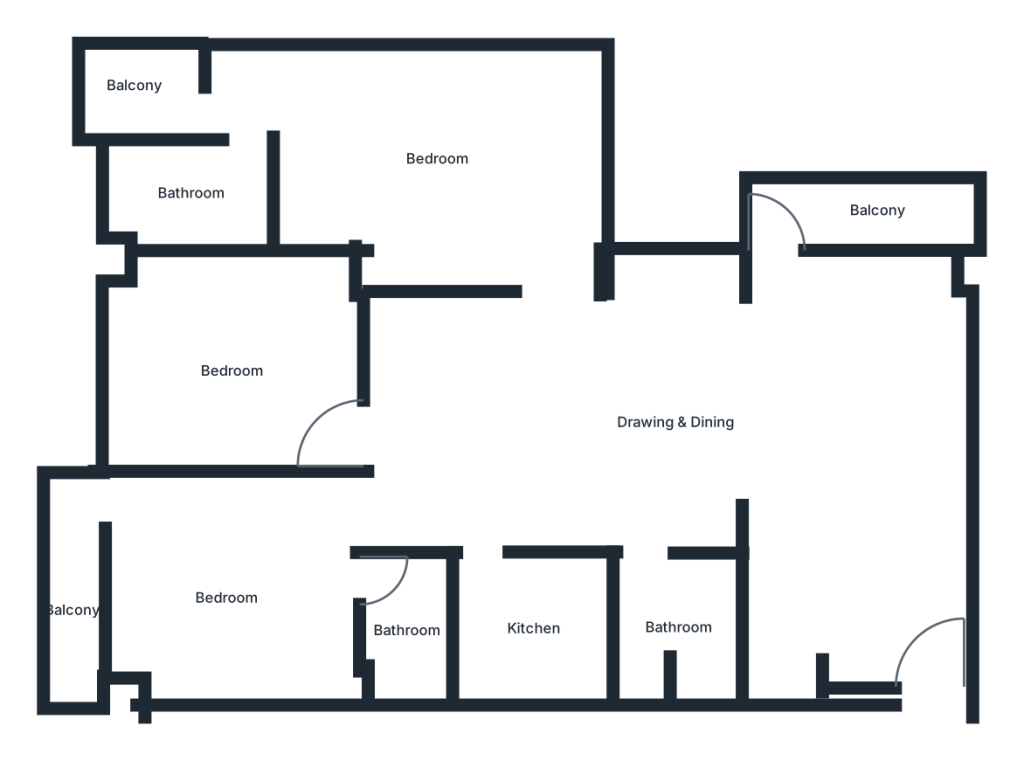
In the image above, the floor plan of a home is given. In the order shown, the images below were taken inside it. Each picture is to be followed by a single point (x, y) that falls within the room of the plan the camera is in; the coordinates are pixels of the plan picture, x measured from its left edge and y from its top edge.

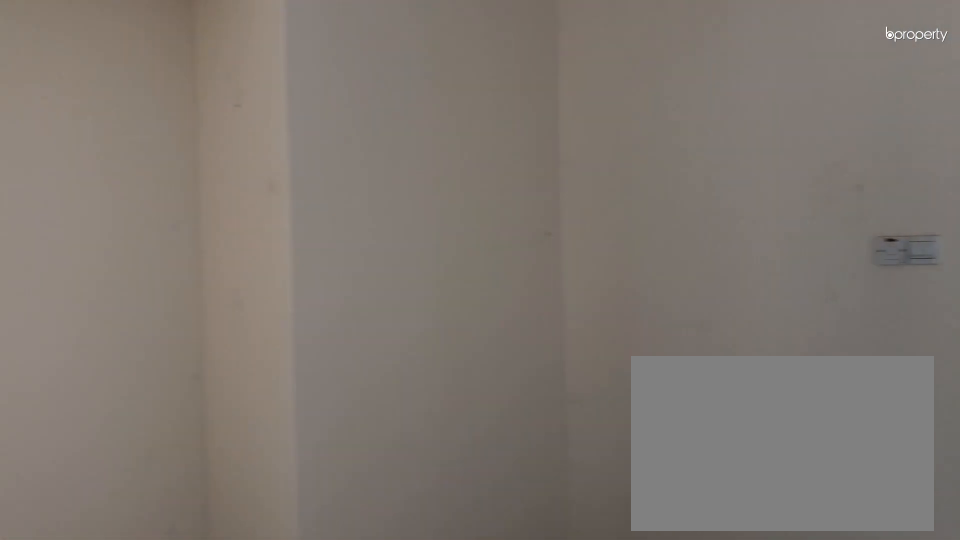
(425, 163)
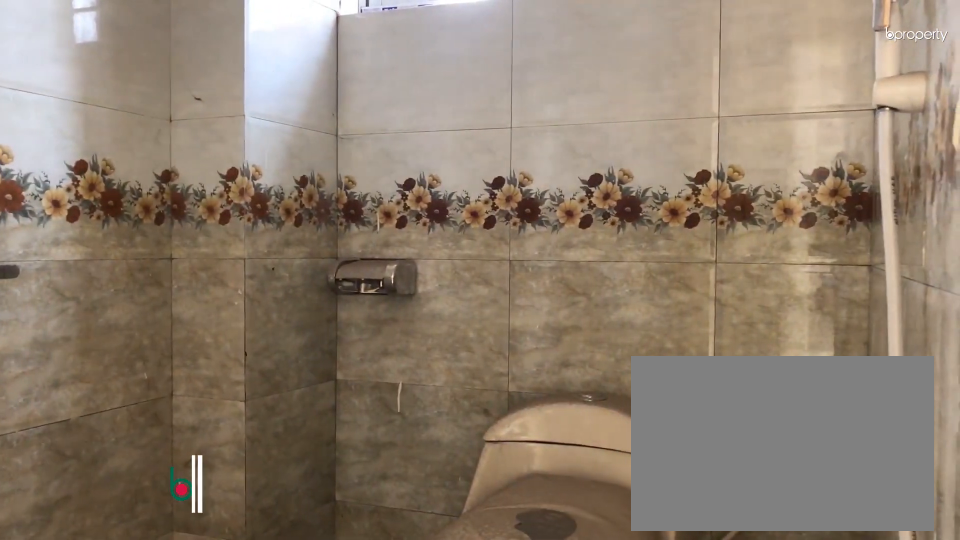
(188, 197)
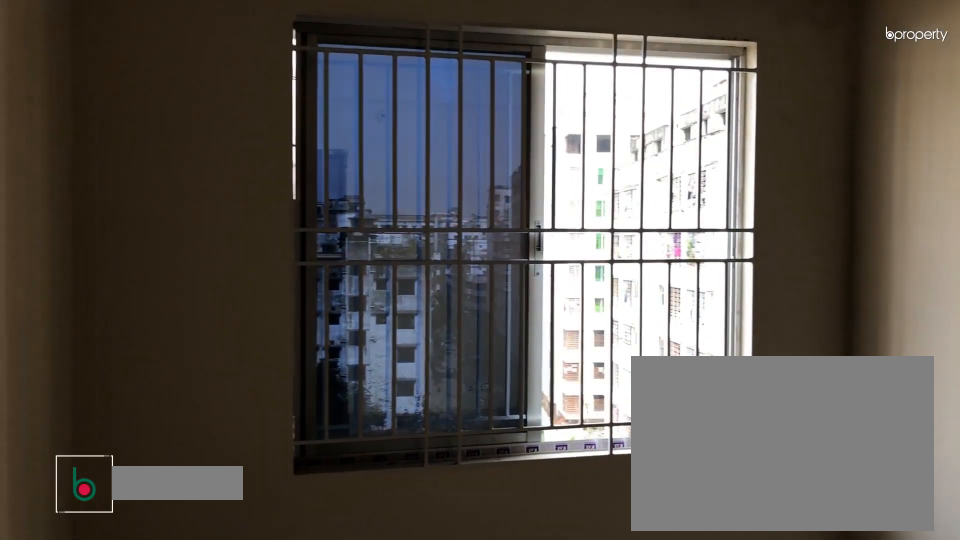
(238, 369)
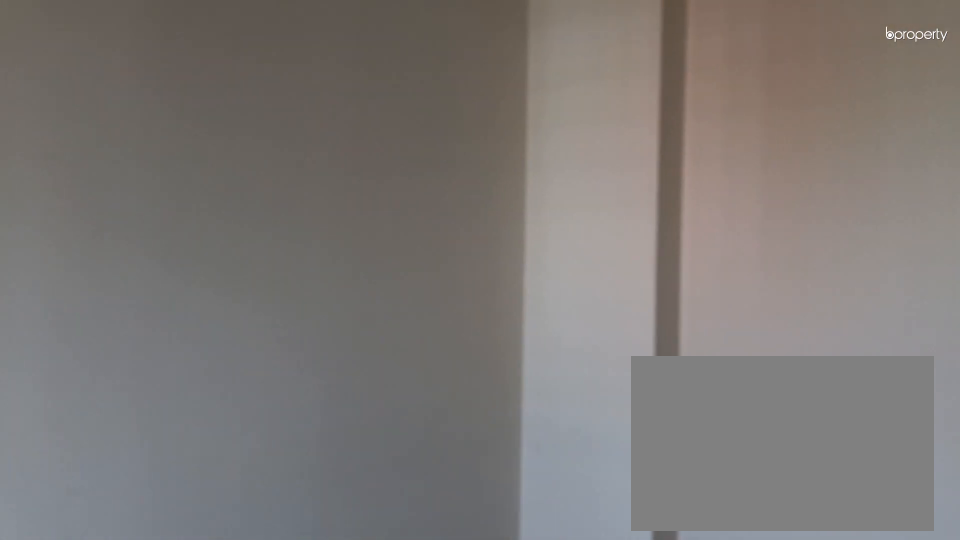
(238, 369)
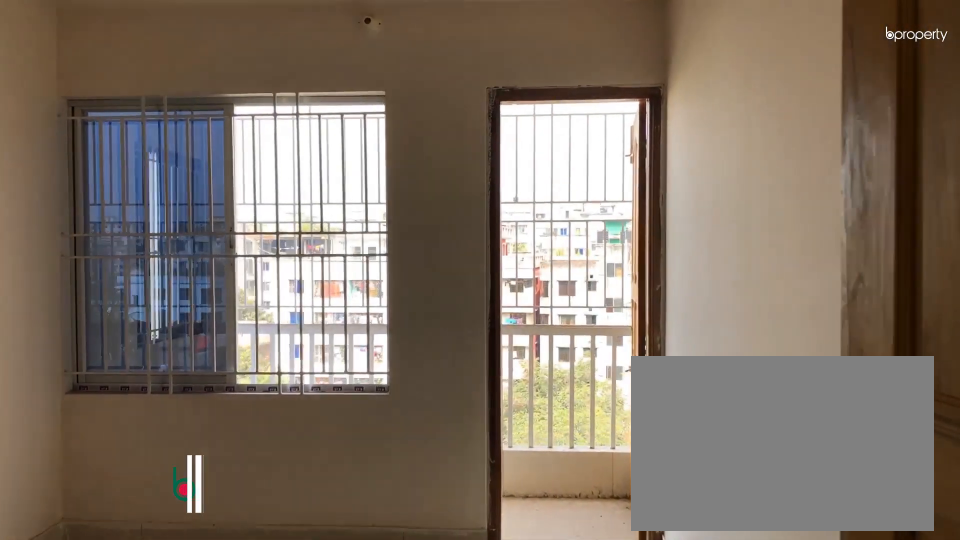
(233, 600)
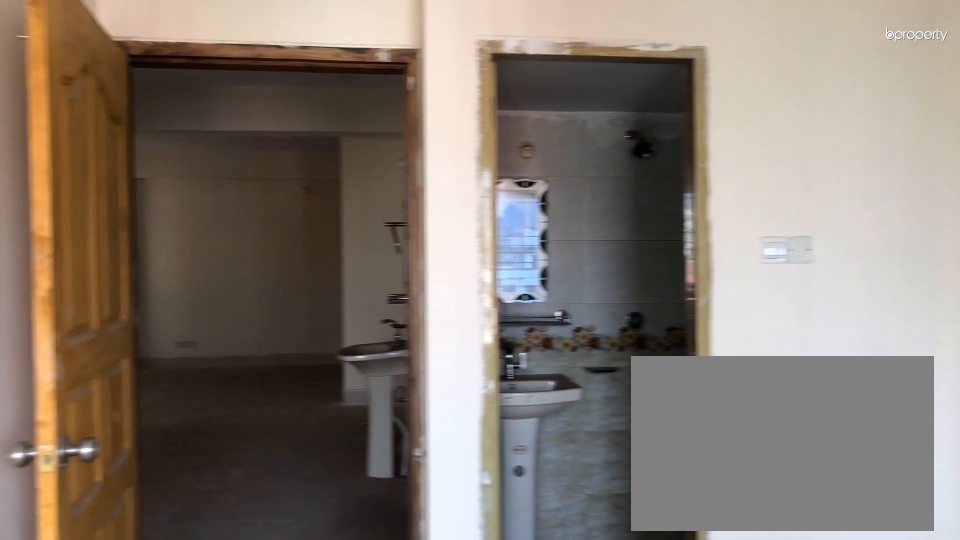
(233, 600)
